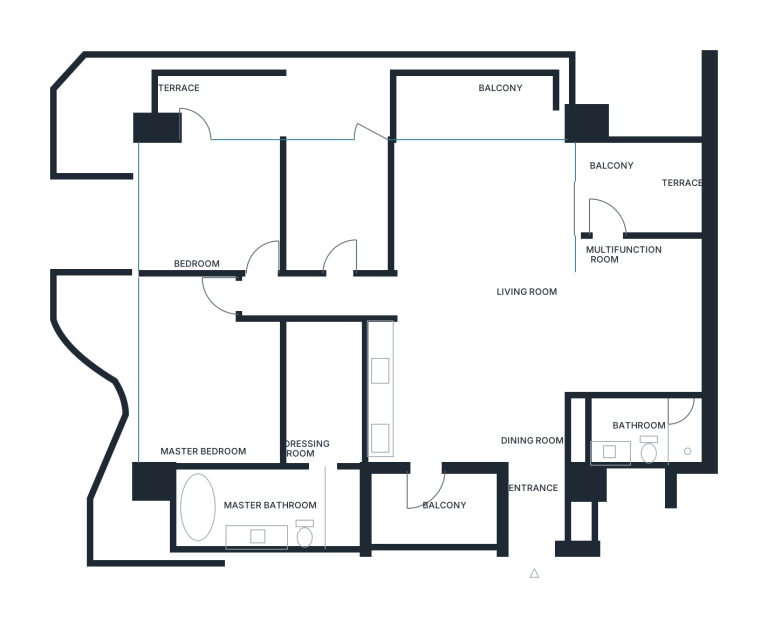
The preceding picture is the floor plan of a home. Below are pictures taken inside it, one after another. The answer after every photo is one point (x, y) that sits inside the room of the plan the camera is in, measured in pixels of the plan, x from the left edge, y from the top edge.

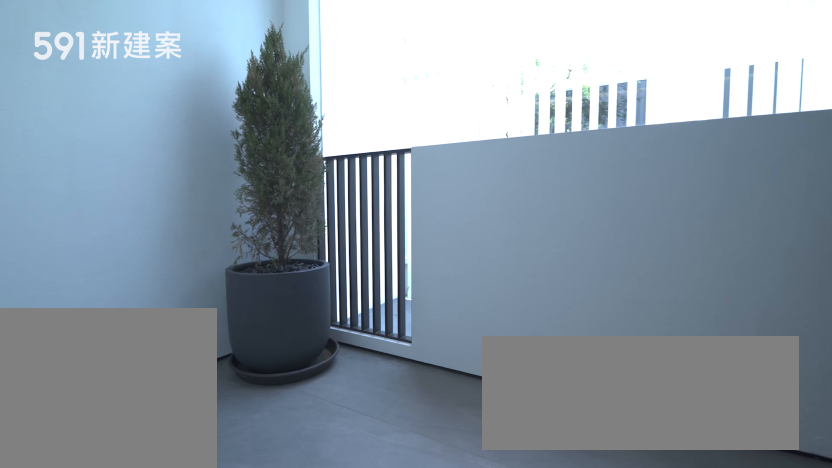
(434, 511)
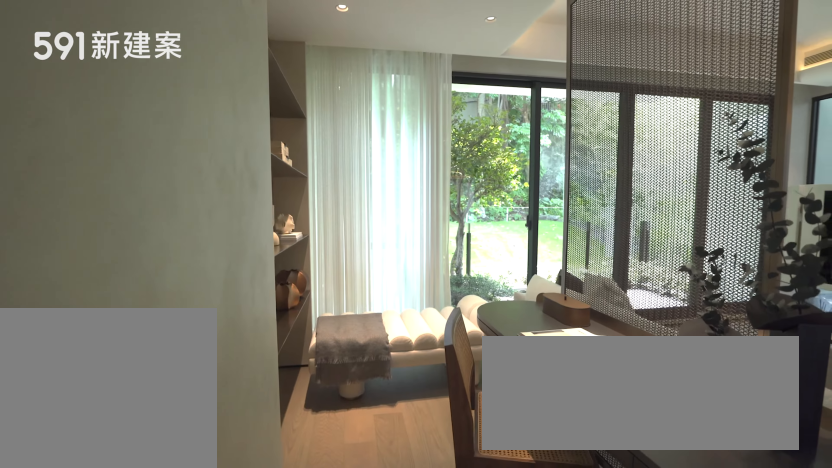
(348, 205)
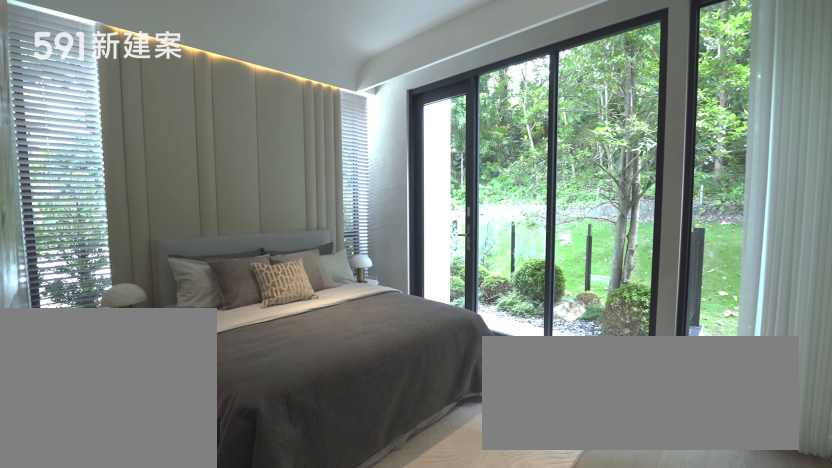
(218, 204)
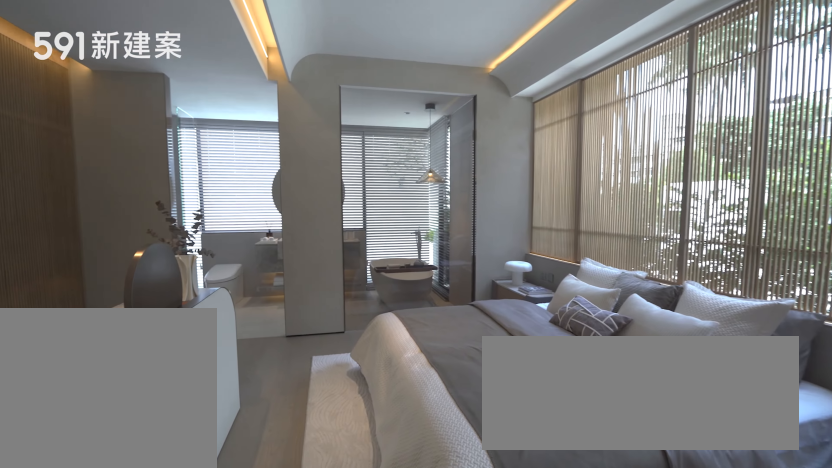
(239, 379)
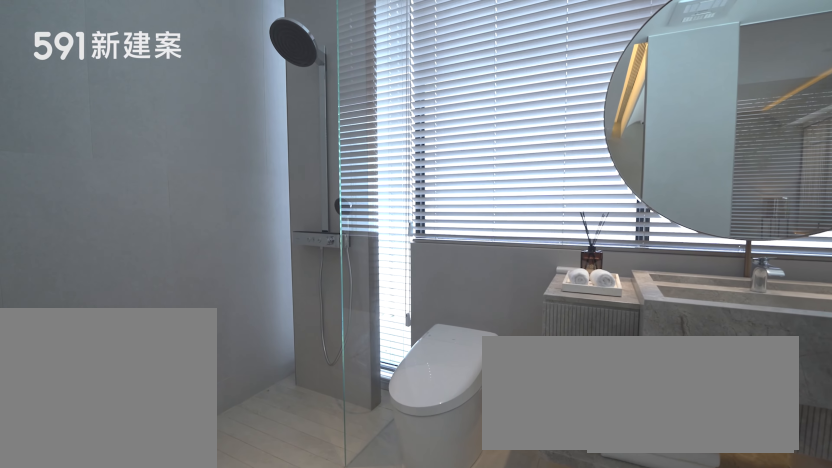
(267, 508)
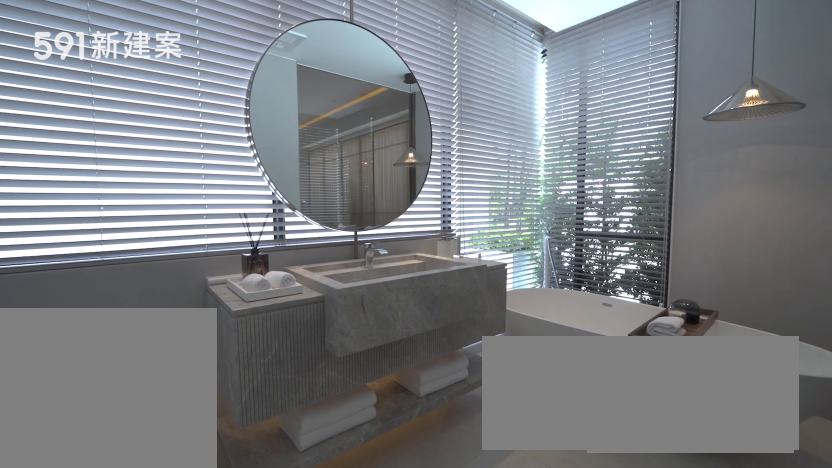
(267, 508)
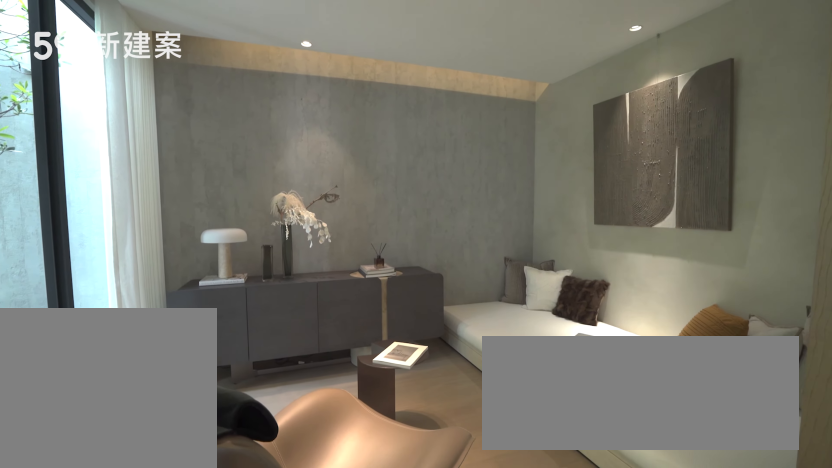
(647, 314)
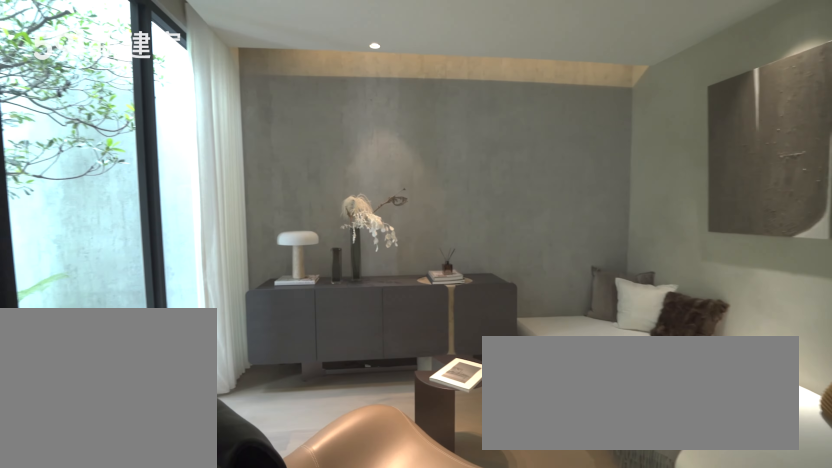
(647, 314)
